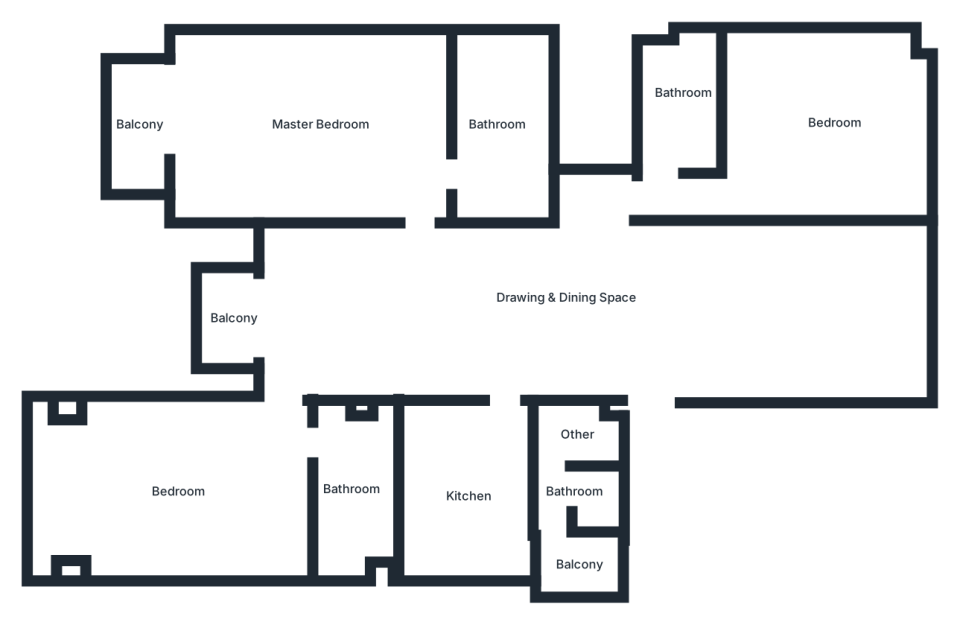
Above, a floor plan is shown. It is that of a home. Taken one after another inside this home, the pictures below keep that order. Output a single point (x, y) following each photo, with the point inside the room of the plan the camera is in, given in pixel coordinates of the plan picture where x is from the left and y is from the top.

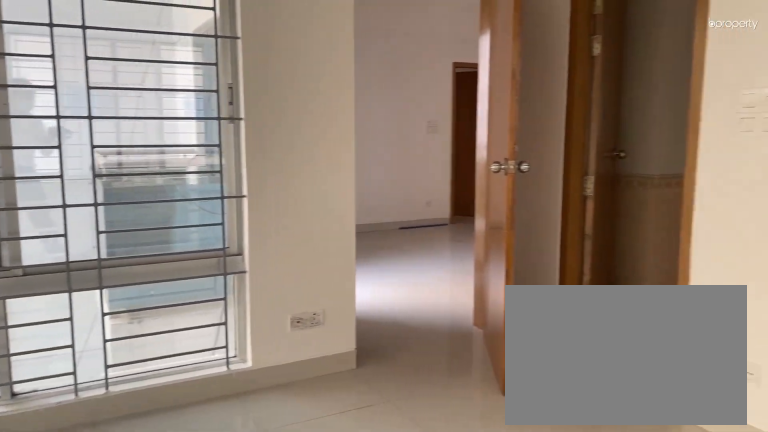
(189, 505)
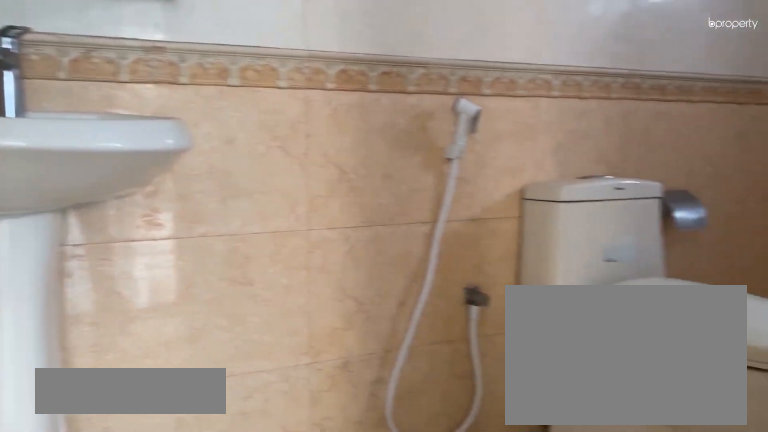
(363, 492)
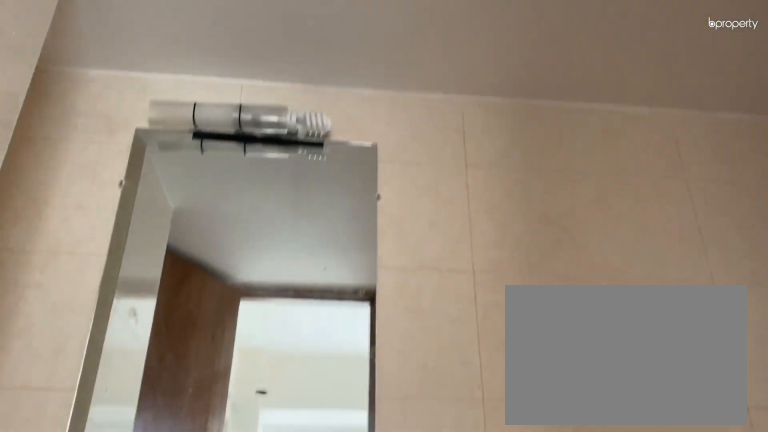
(363, 492)
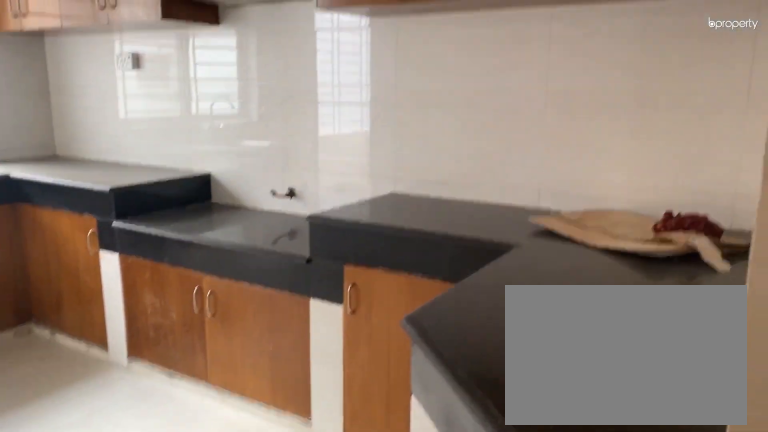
(480, 501)
